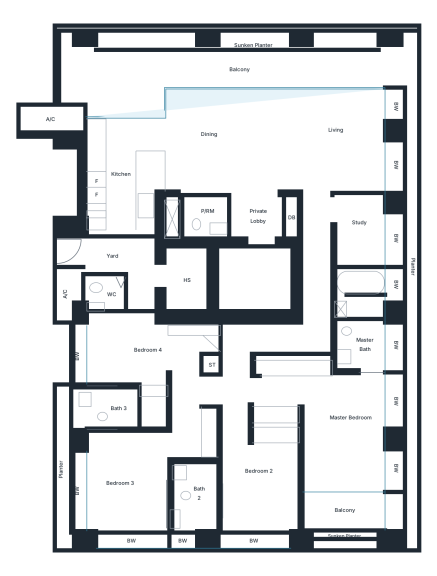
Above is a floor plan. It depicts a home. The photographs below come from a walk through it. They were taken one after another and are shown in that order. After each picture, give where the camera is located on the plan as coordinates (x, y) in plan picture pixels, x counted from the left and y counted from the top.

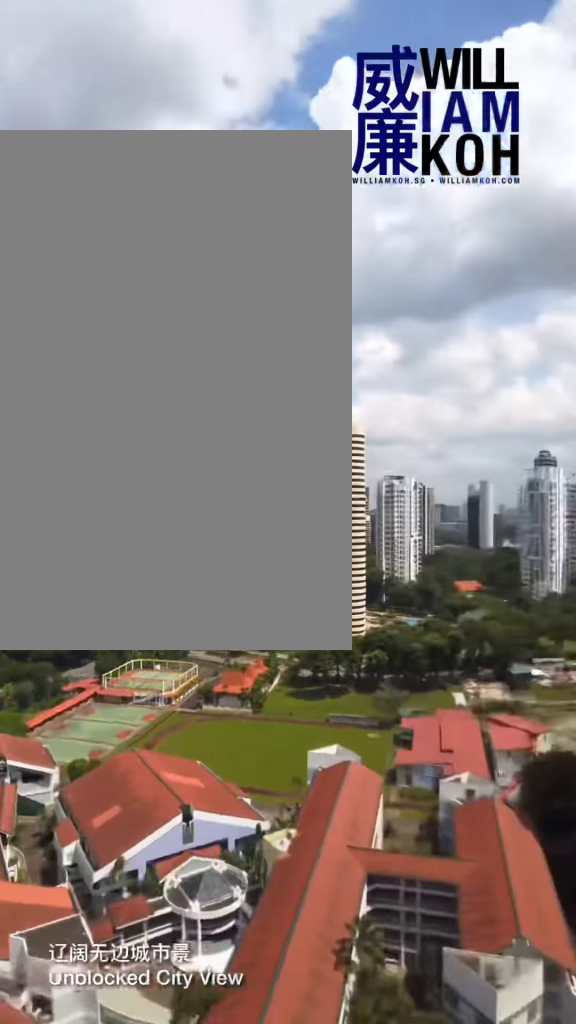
(152, 54)
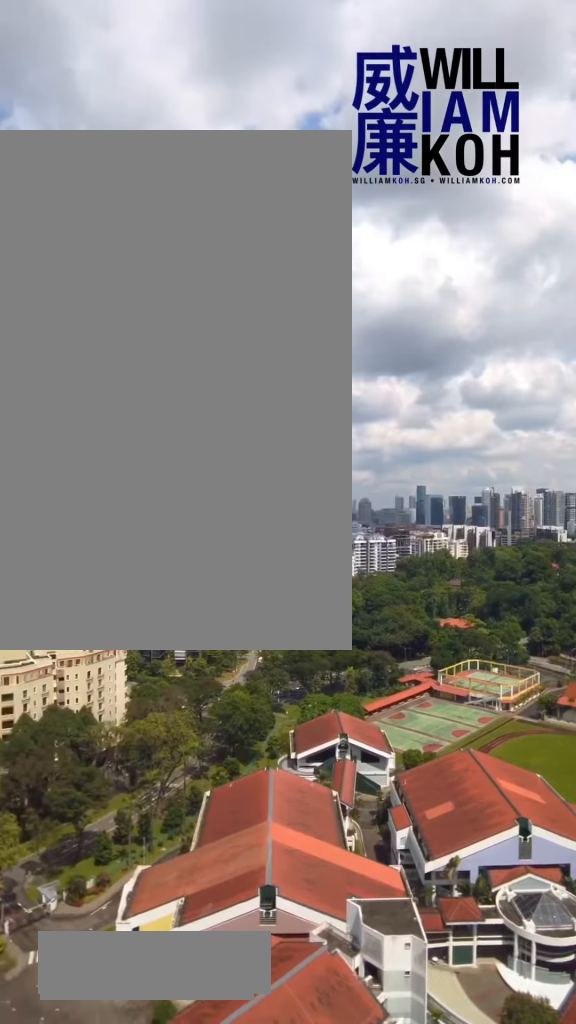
(152, 55)
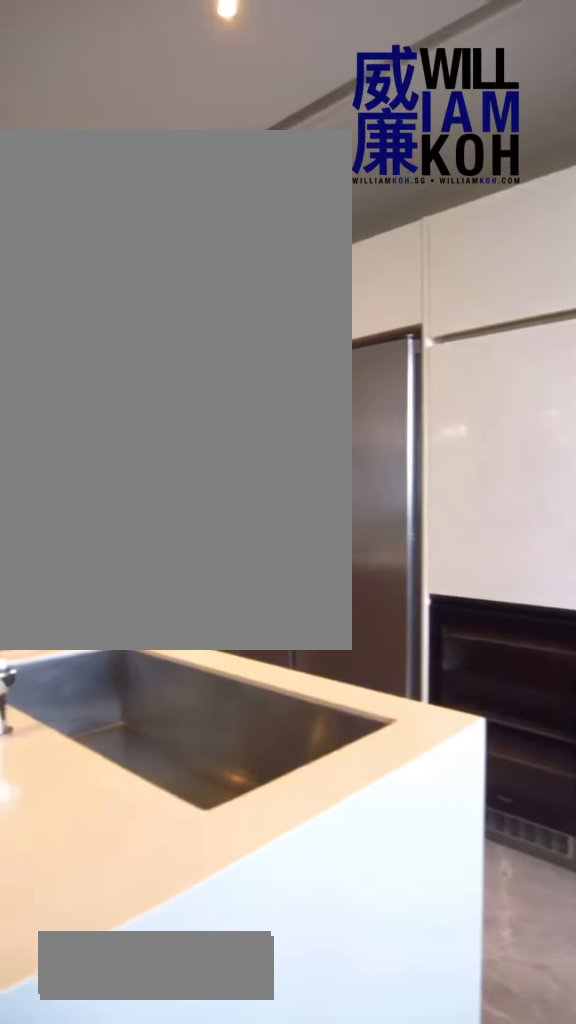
(153, 135)
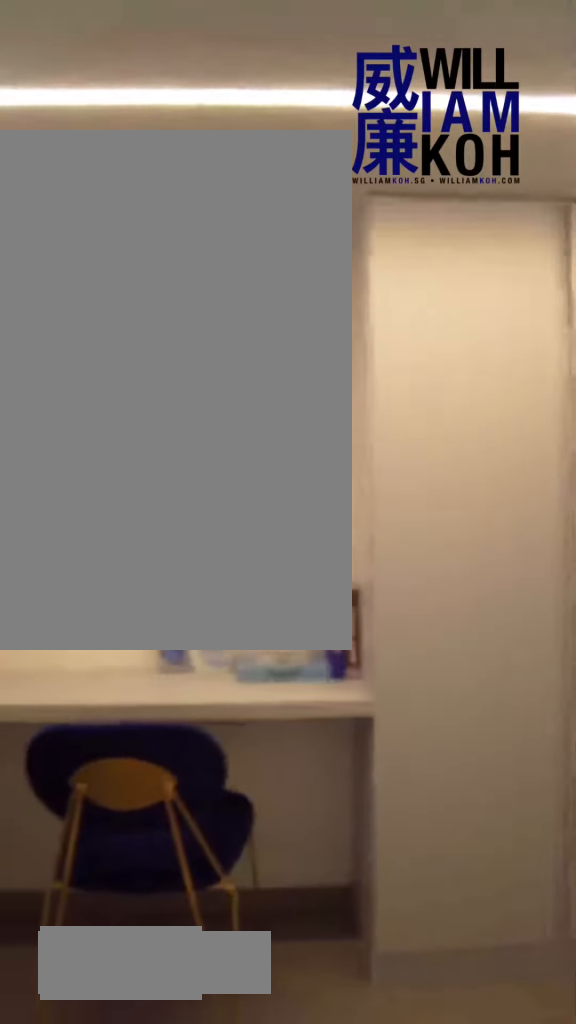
(184, 280)
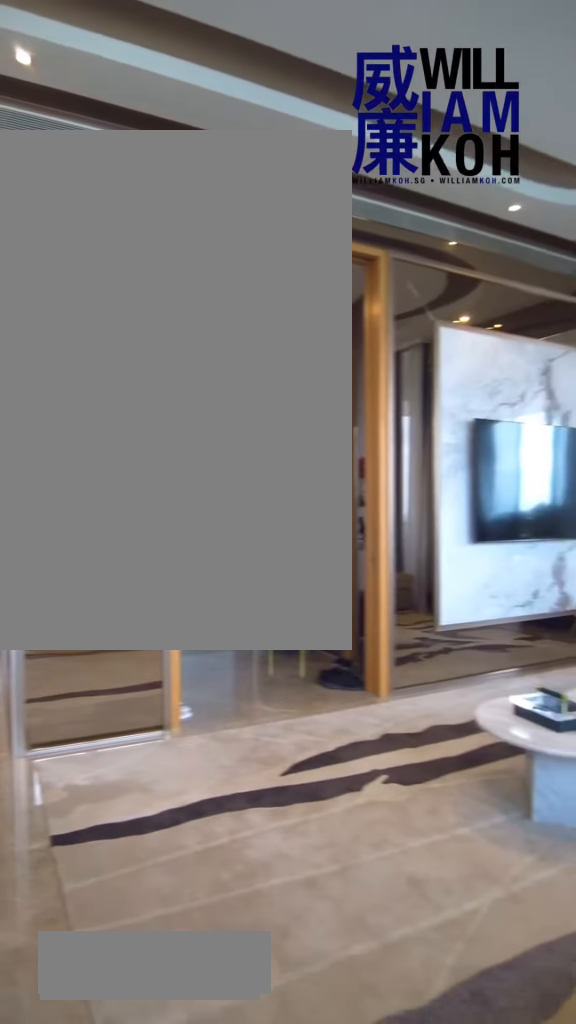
(338, 109)
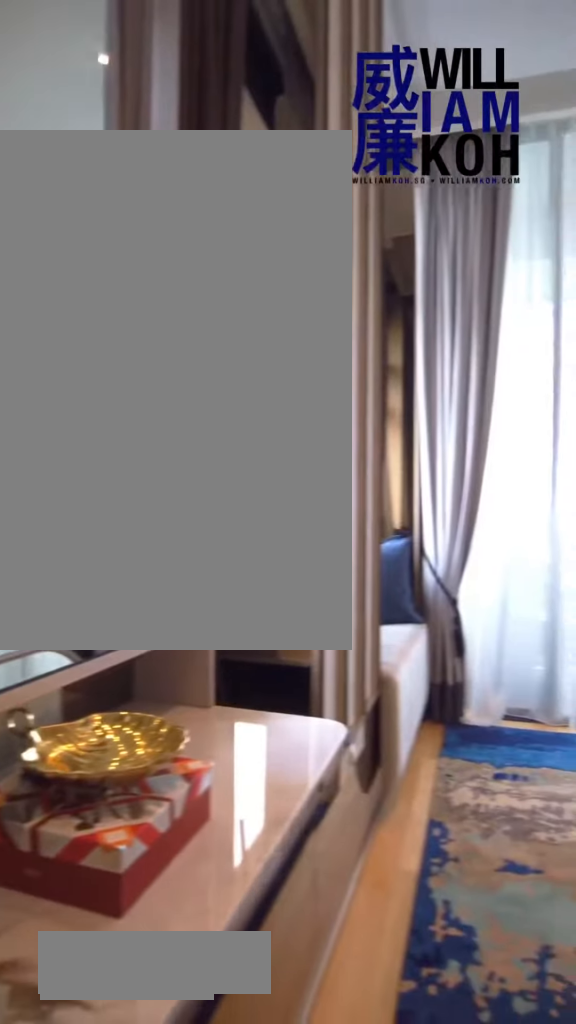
(375, 391)
